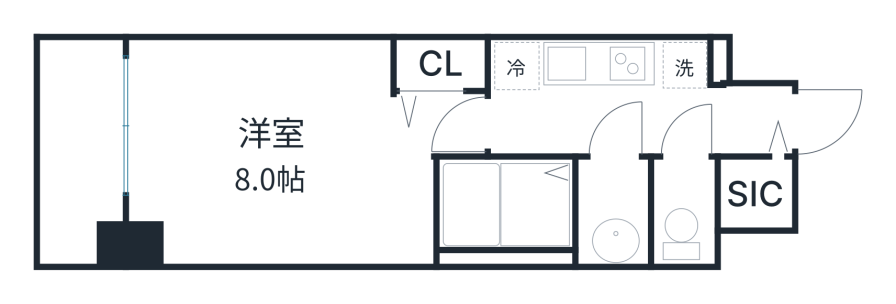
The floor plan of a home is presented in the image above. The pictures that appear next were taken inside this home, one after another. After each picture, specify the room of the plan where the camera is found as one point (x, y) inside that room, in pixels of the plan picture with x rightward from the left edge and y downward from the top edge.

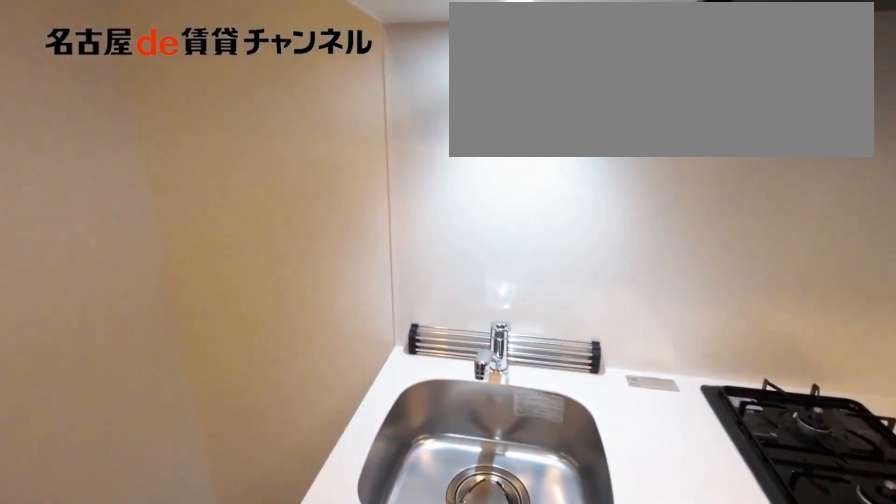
(604, 123)
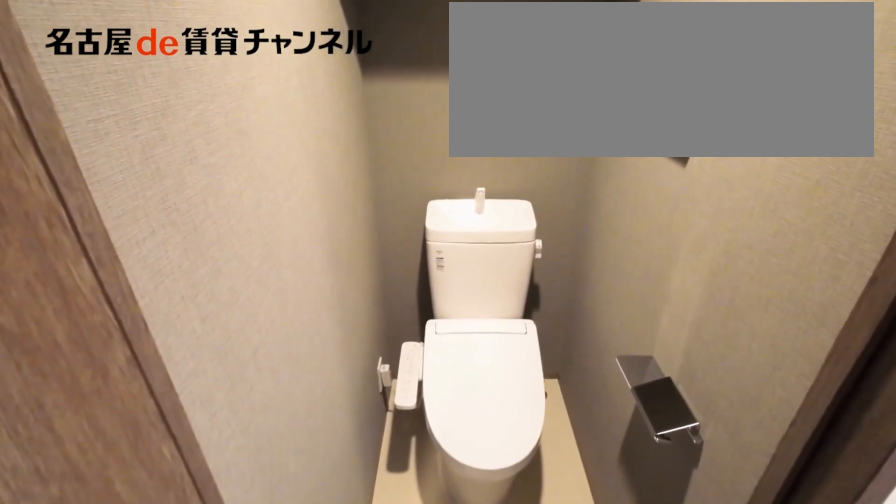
(682, 211)
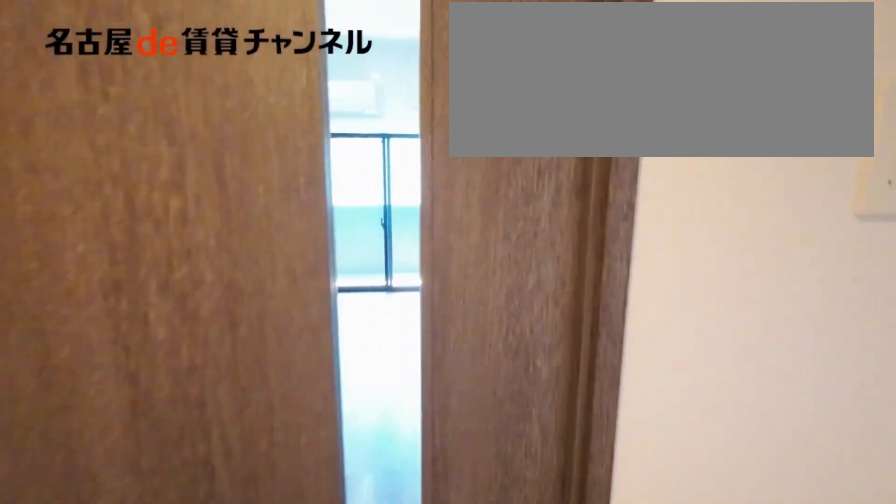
(603, 124)
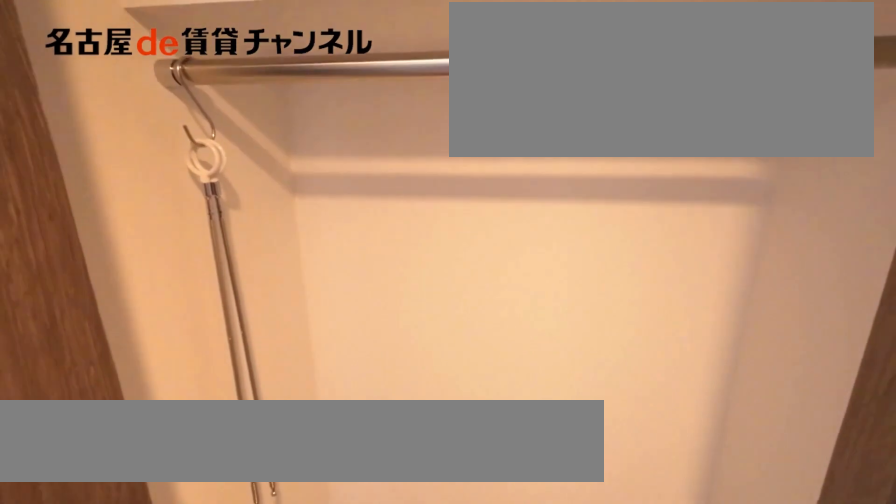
(440, 67)
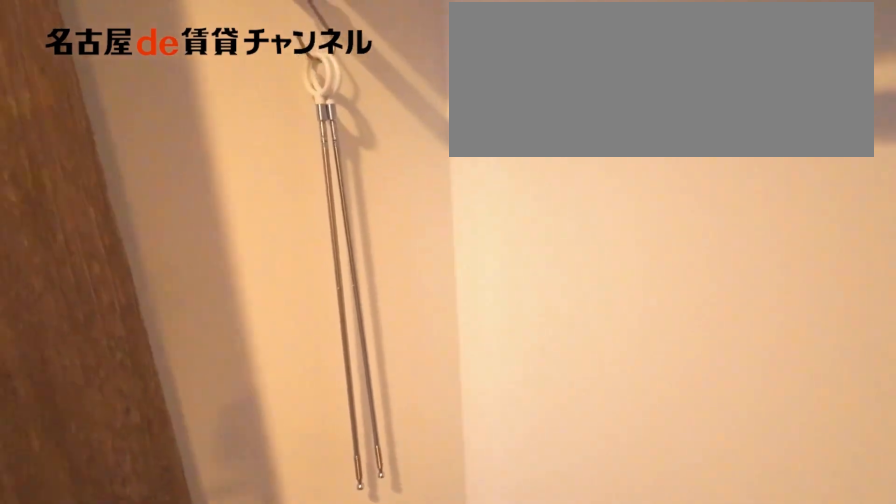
(440, 67)
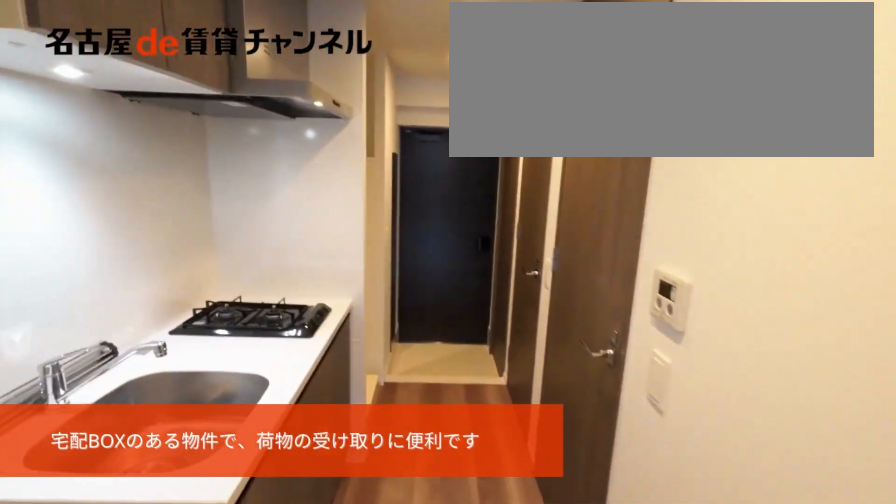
(644, 118)
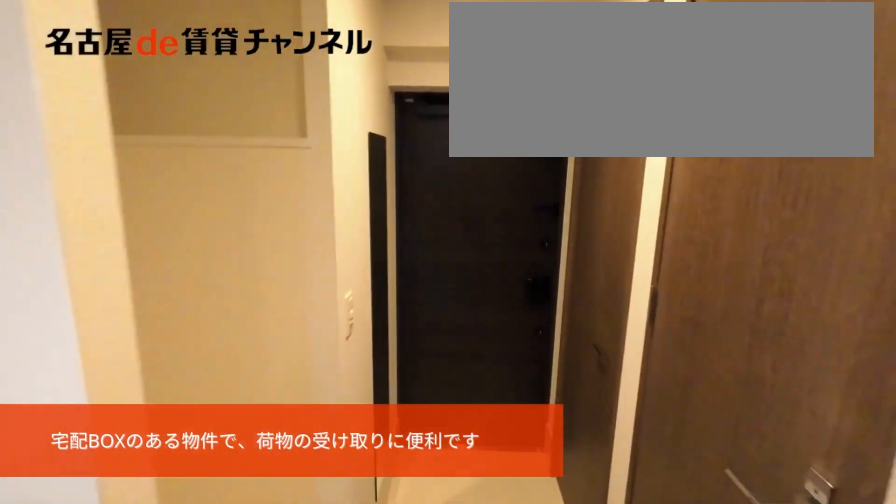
(644, 118)
